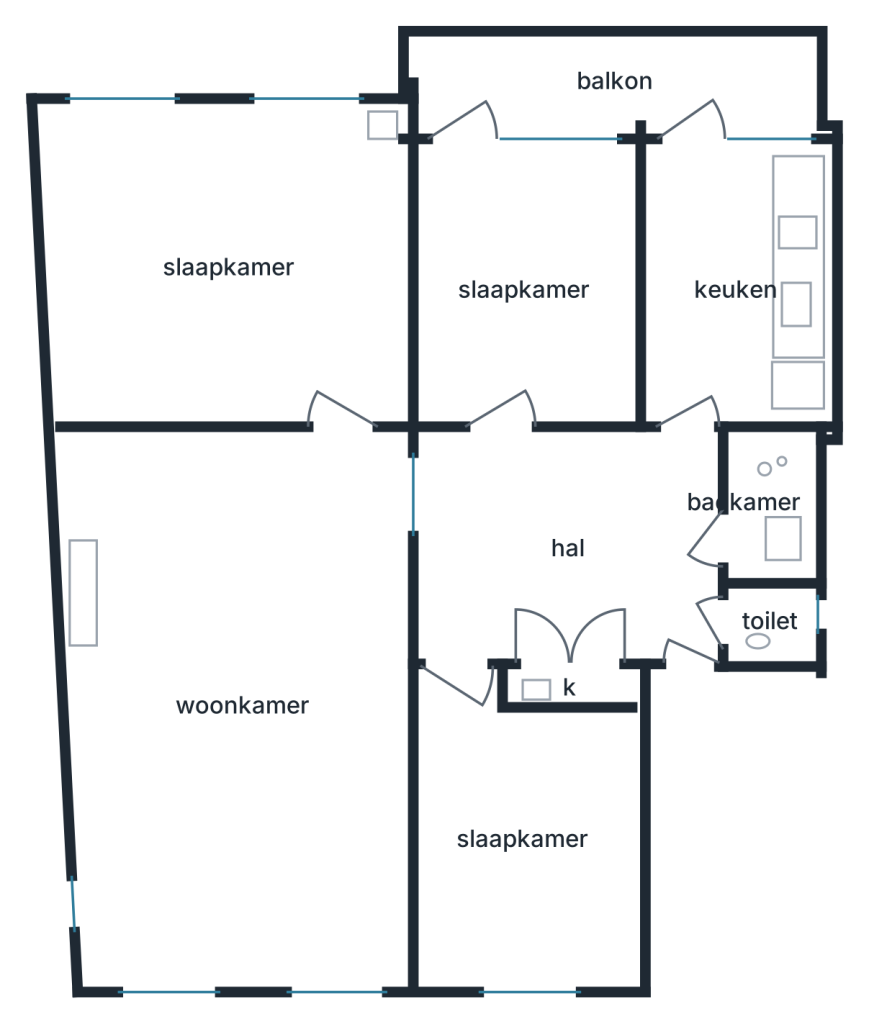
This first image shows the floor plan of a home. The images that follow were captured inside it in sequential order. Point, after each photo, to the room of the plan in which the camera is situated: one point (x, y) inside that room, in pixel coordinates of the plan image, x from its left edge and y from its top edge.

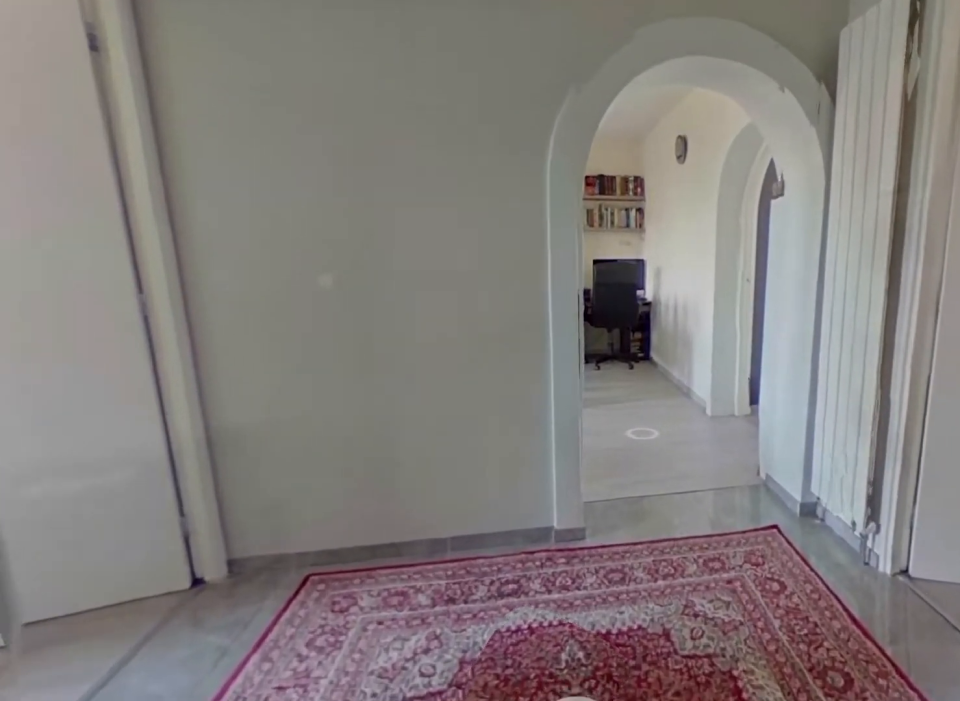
(565, 540)
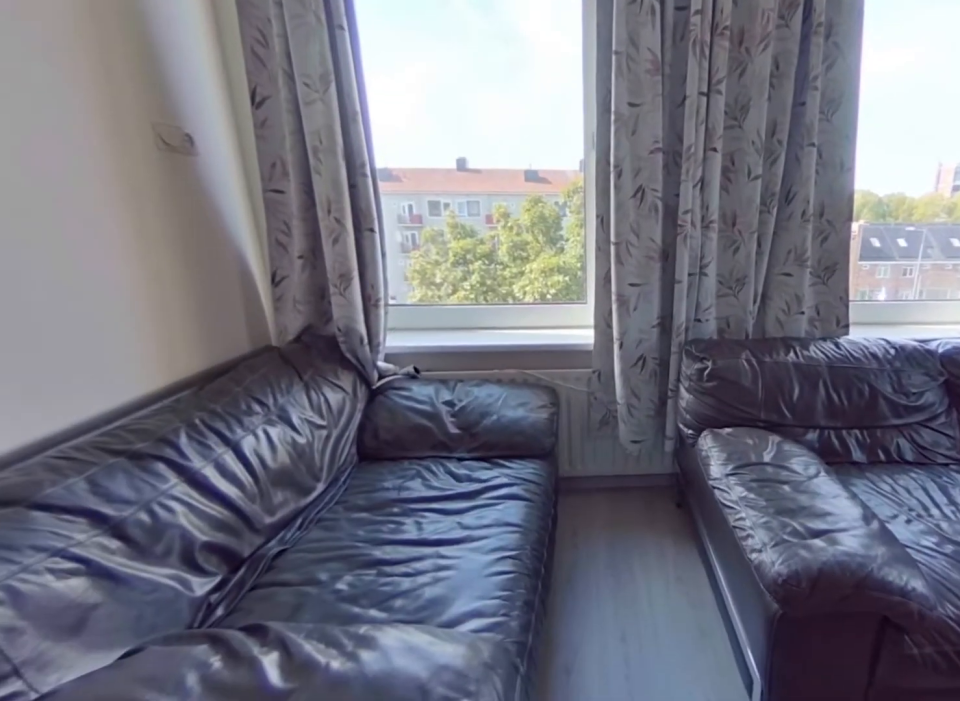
(244, 706)
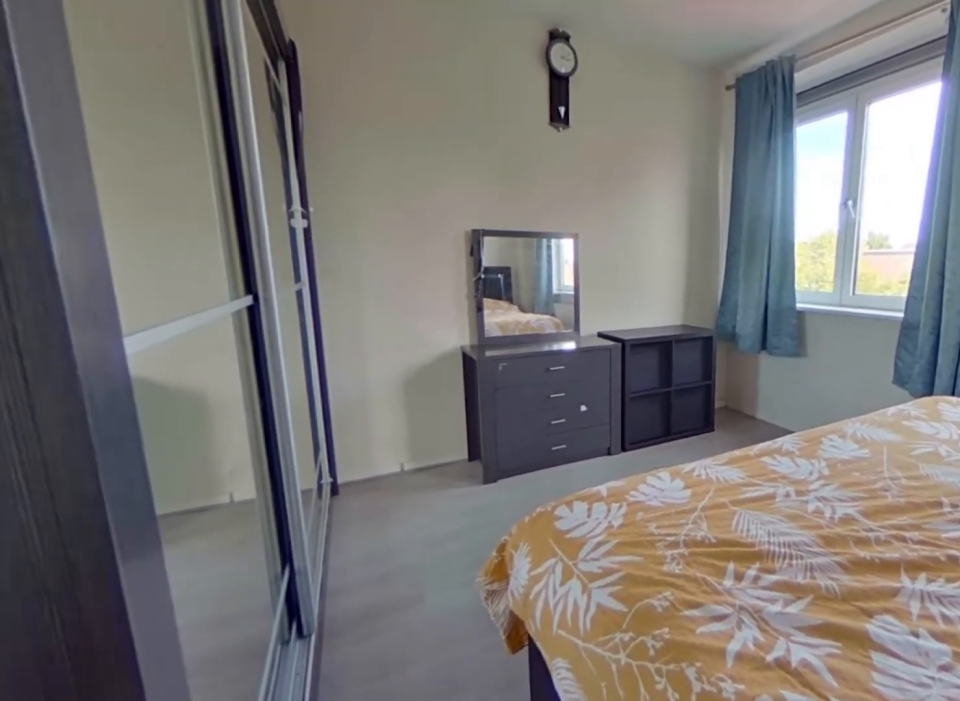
(227, 266)
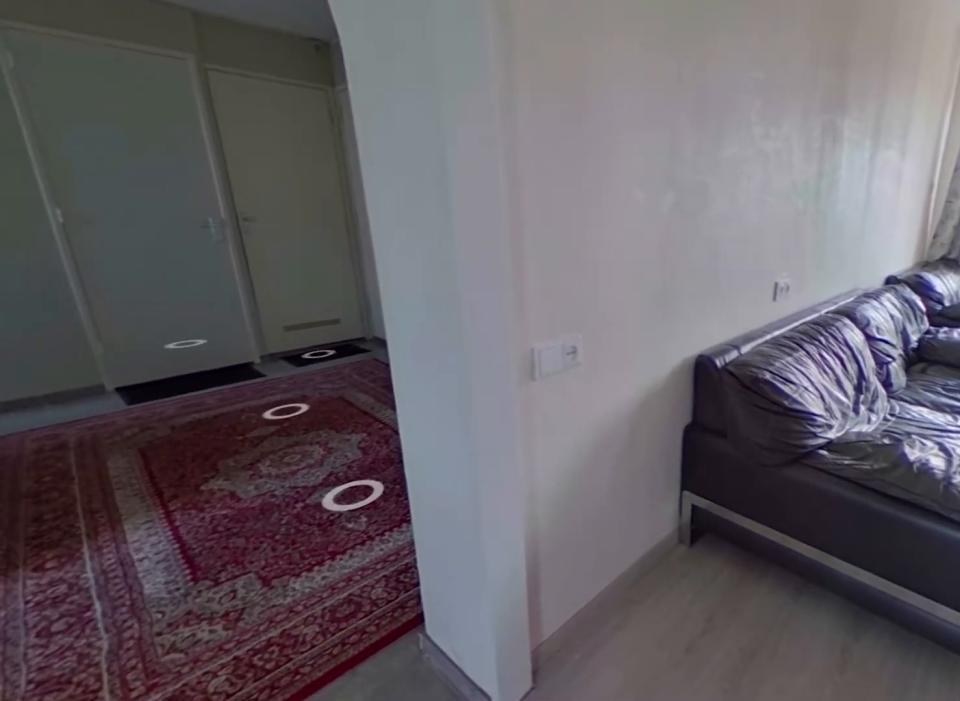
(244, 706)
